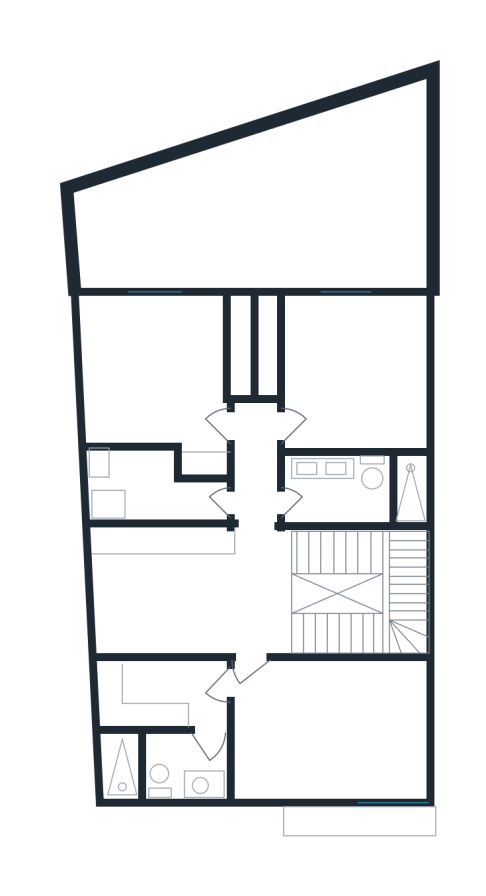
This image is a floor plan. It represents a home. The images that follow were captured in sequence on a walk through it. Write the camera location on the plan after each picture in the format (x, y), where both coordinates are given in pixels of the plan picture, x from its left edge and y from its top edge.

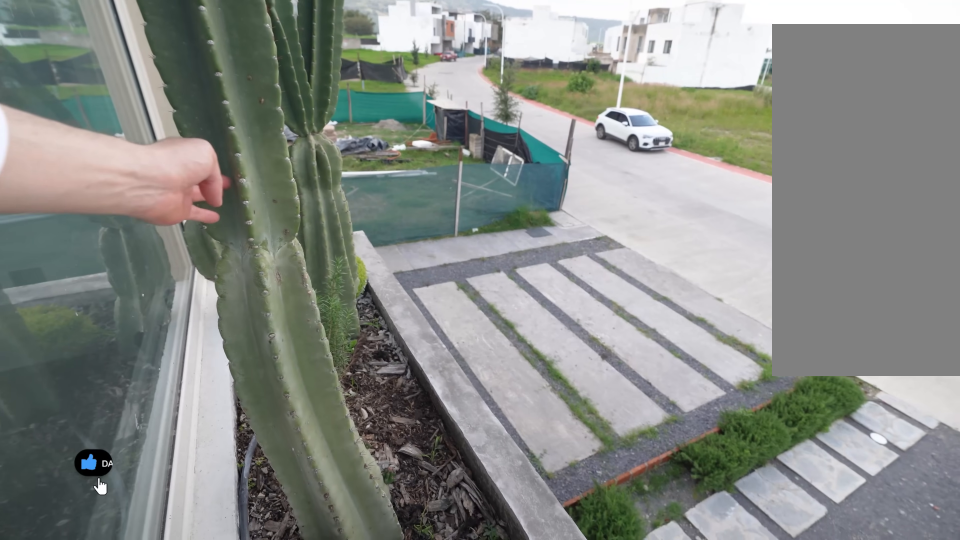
(330, 782)
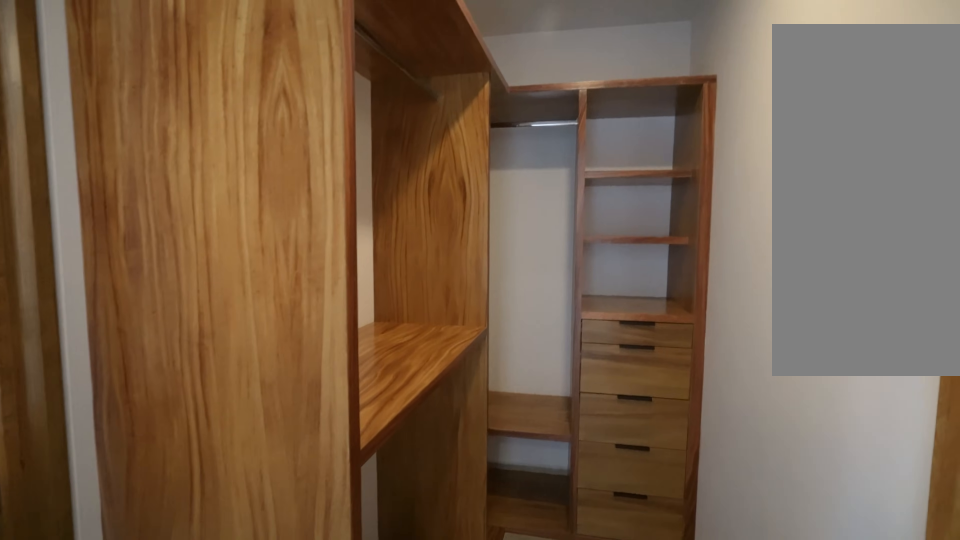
(186, 689)
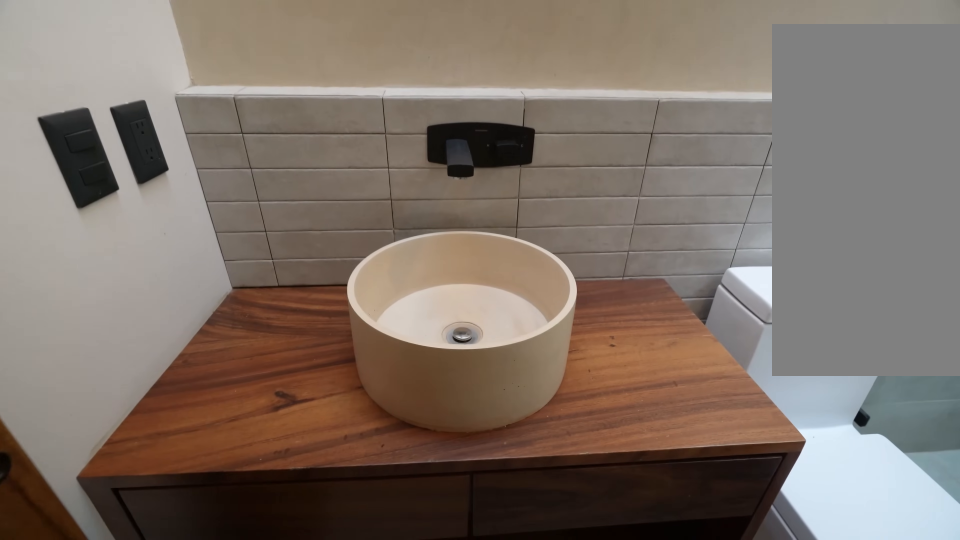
(193, 756)
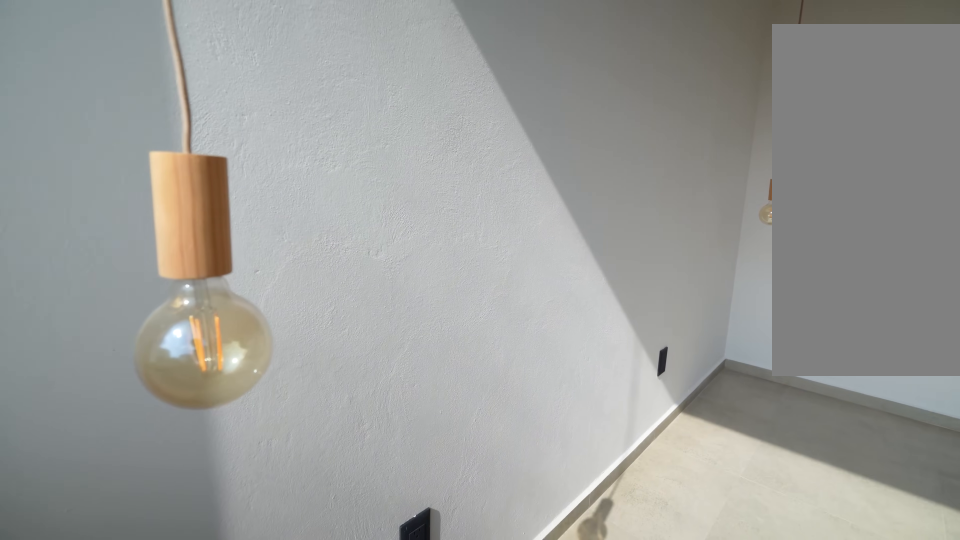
(349, 315)
